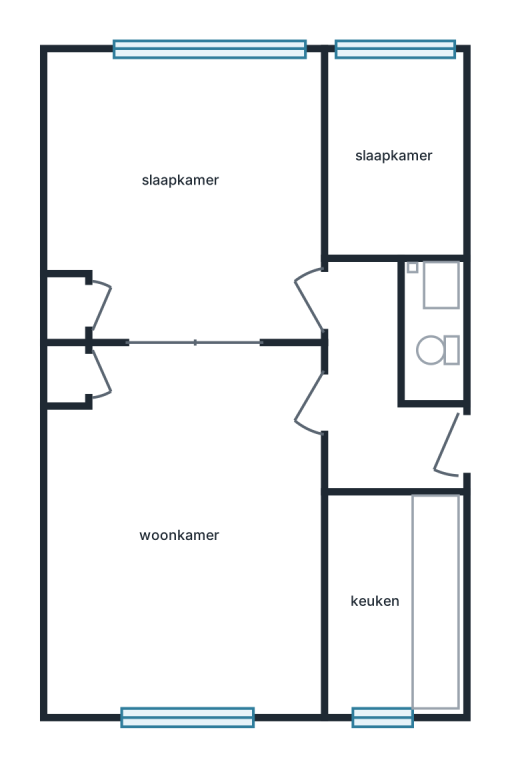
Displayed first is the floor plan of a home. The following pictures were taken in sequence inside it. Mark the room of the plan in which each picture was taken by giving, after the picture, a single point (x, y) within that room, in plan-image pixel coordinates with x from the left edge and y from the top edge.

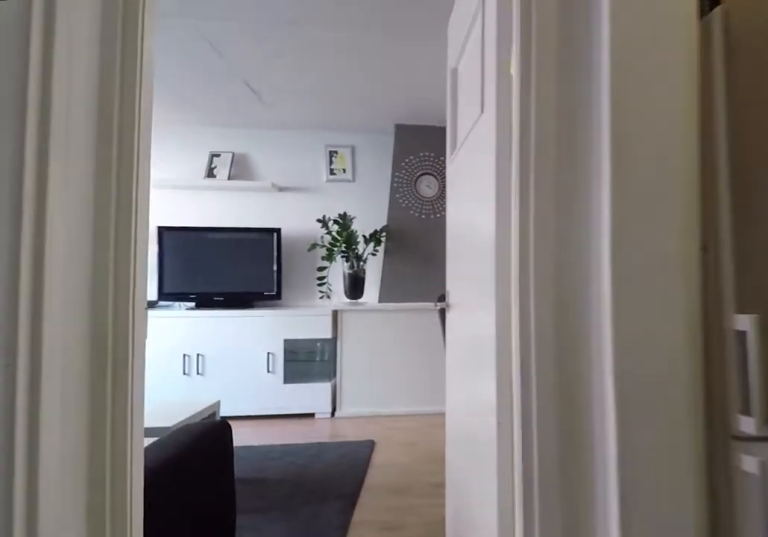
(379, 393)
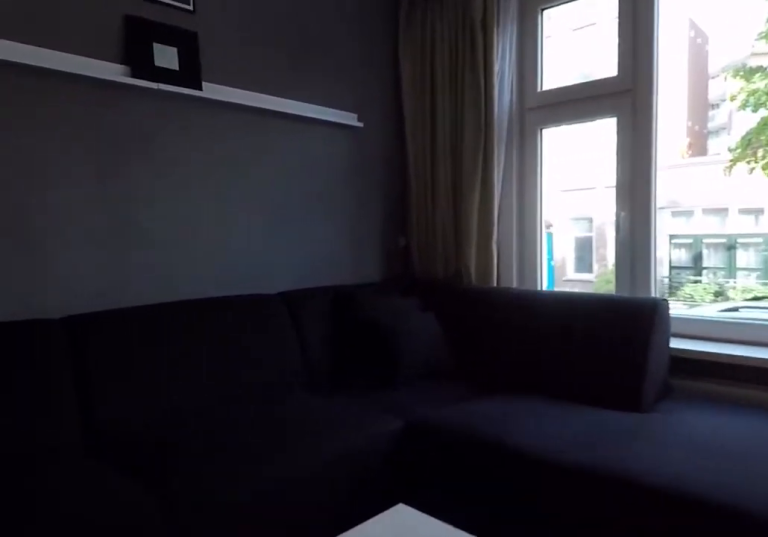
(190, 532)
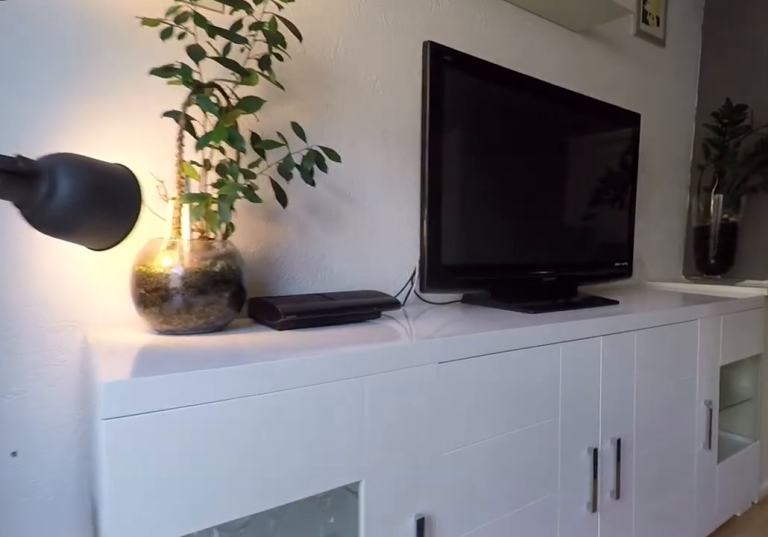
(190, 532)
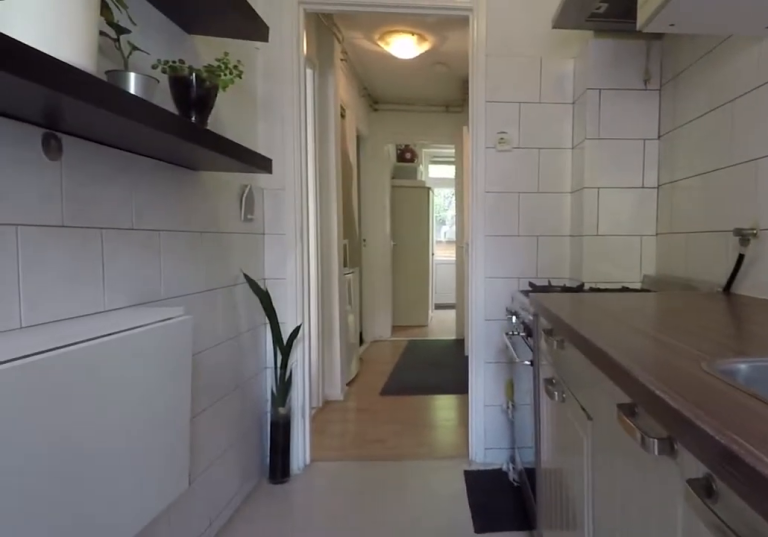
(392, 602)
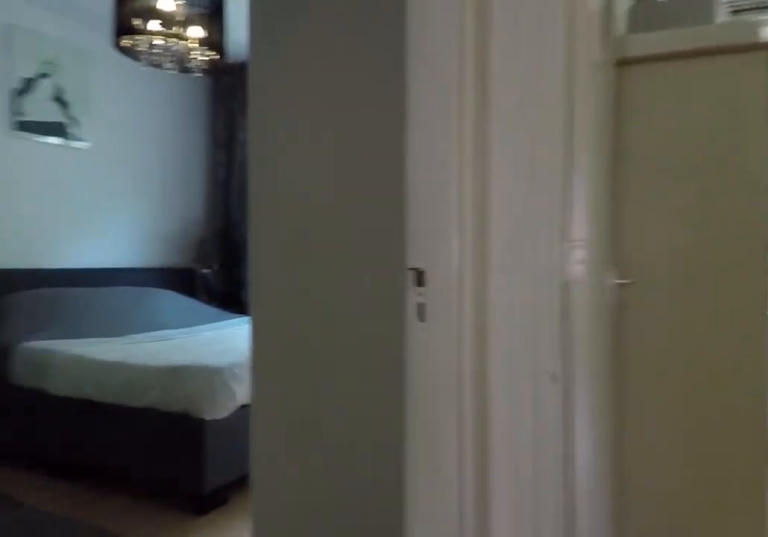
(379, 394)
